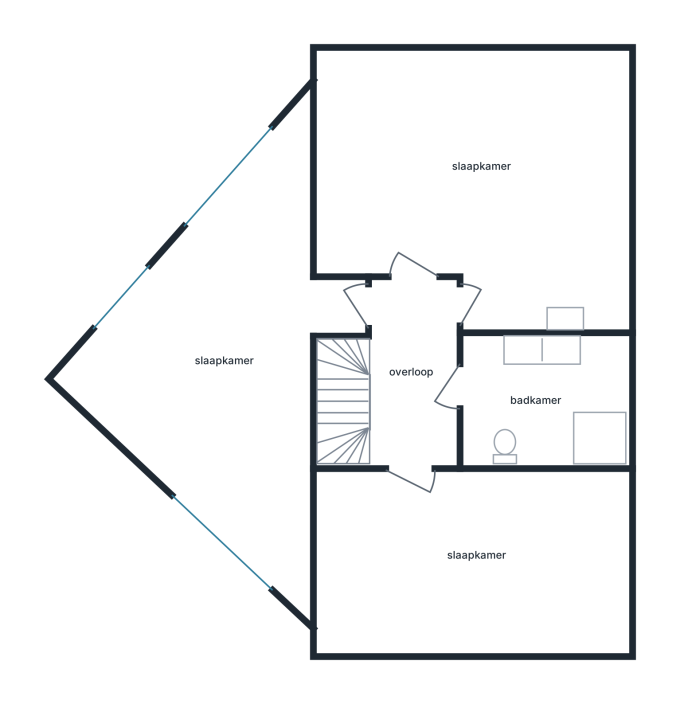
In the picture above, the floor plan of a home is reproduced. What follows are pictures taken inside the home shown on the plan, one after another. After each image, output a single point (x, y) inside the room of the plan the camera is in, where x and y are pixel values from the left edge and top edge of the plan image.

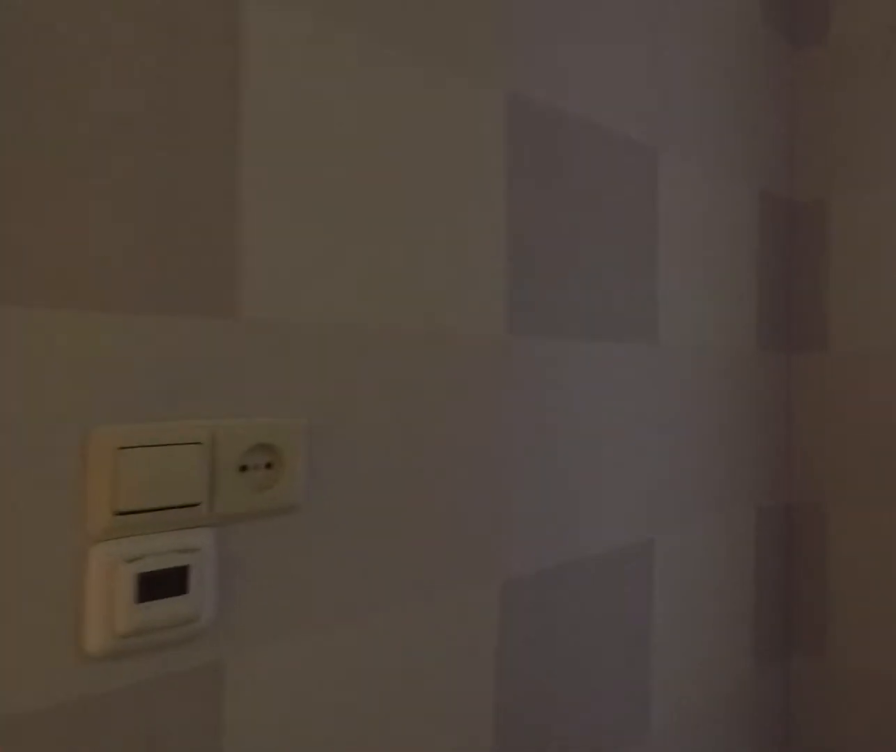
(443, 443)
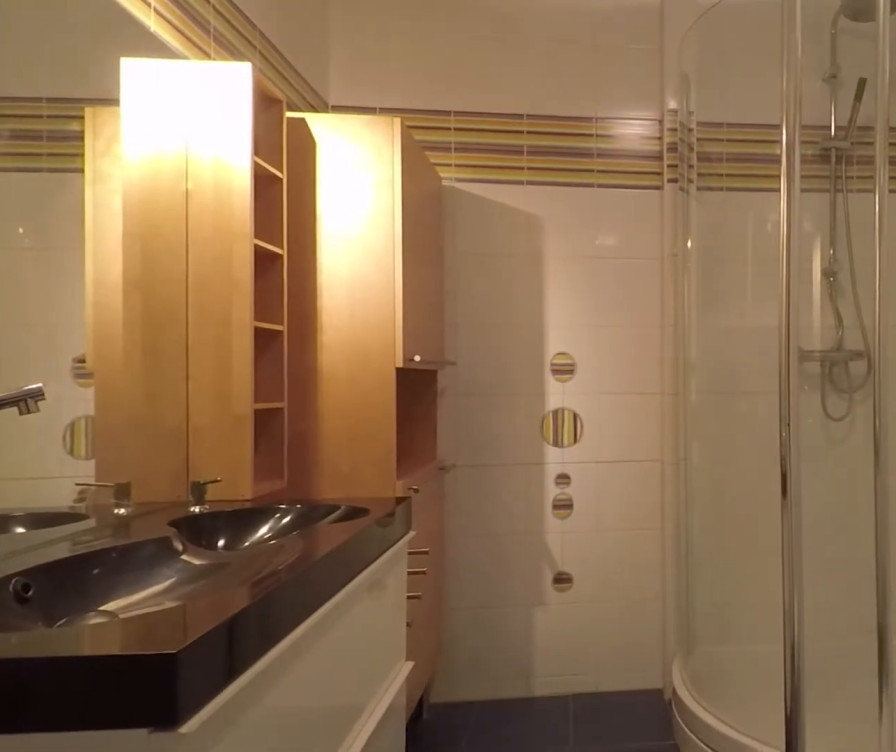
(546, 400)
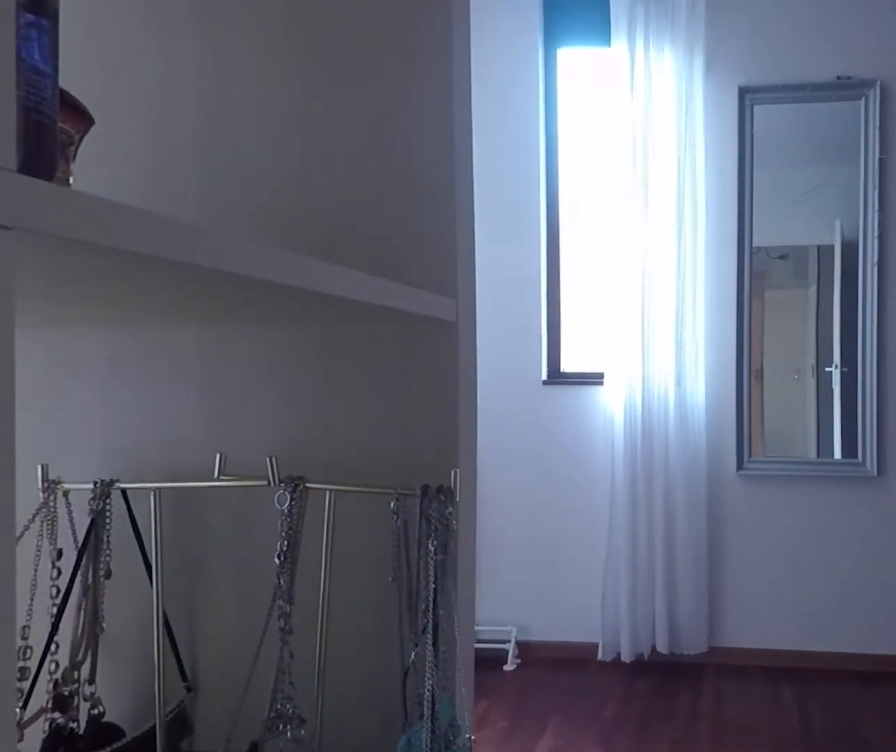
(472, 561)
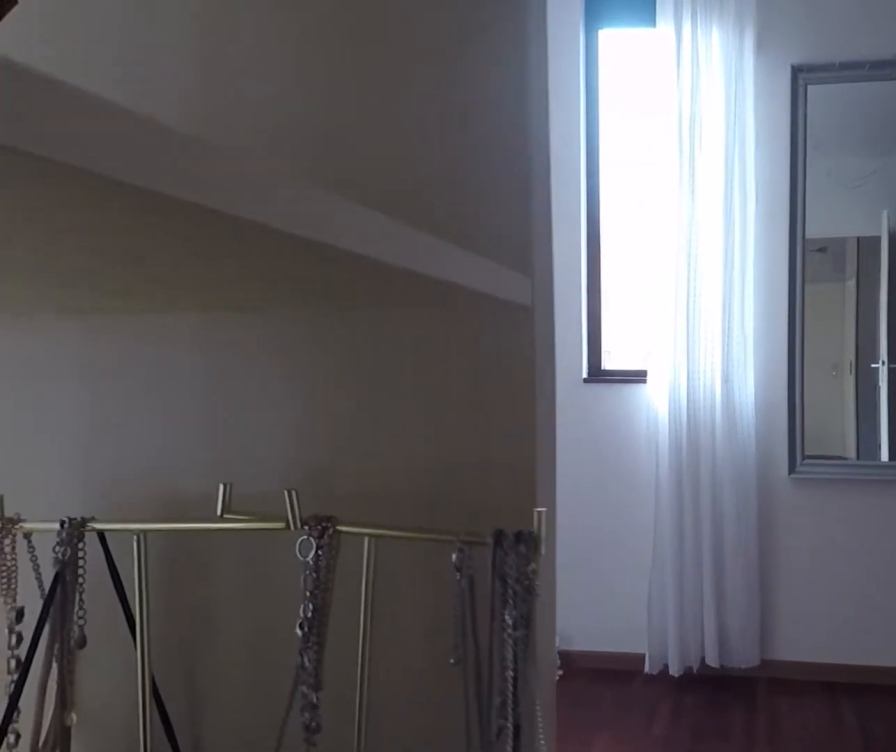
(472, 561)
